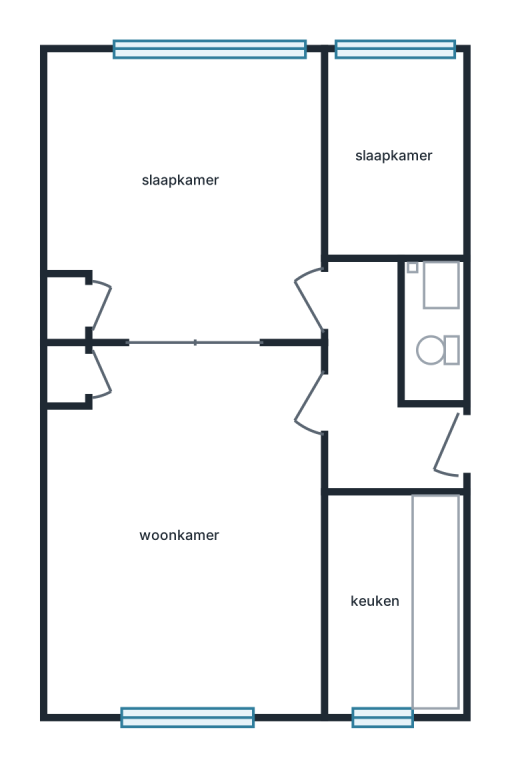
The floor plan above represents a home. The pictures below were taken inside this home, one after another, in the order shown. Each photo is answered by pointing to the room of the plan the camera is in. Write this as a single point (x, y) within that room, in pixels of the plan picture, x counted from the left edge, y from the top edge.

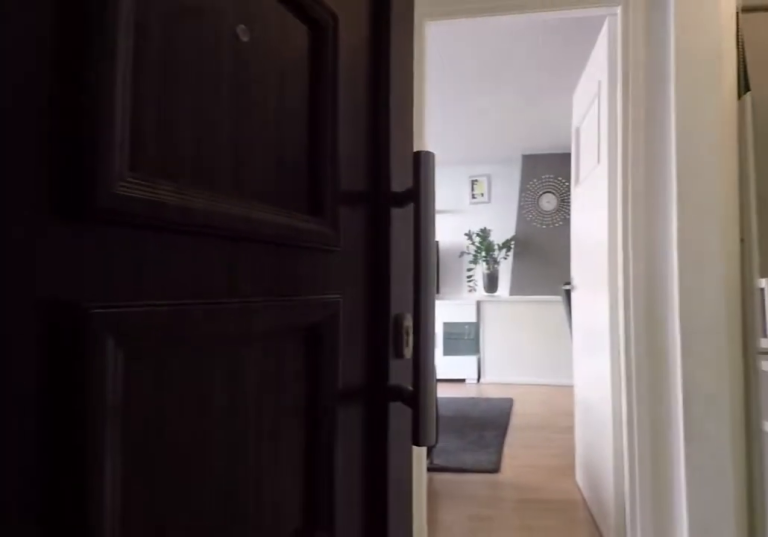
(379, 393)
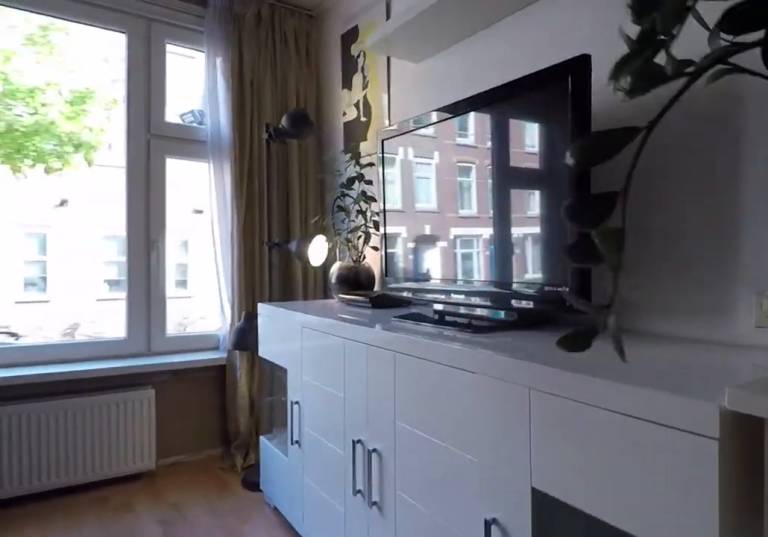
(190, 532)
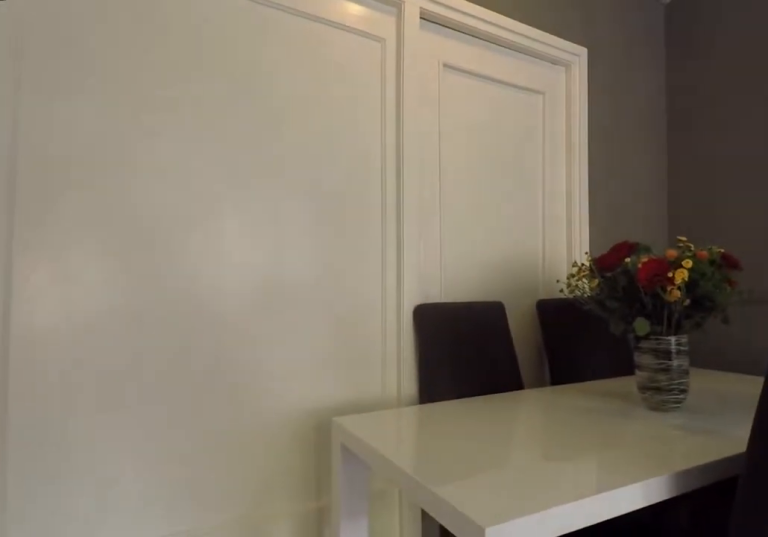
(190, 532)
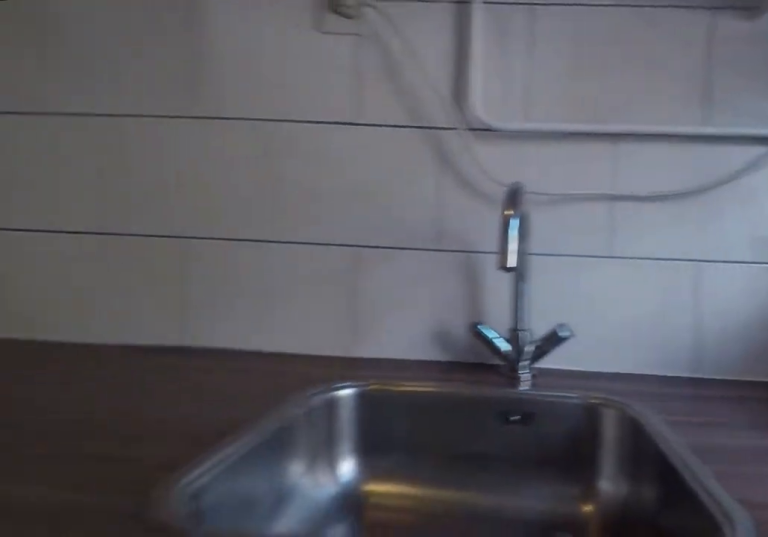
(392, 602)
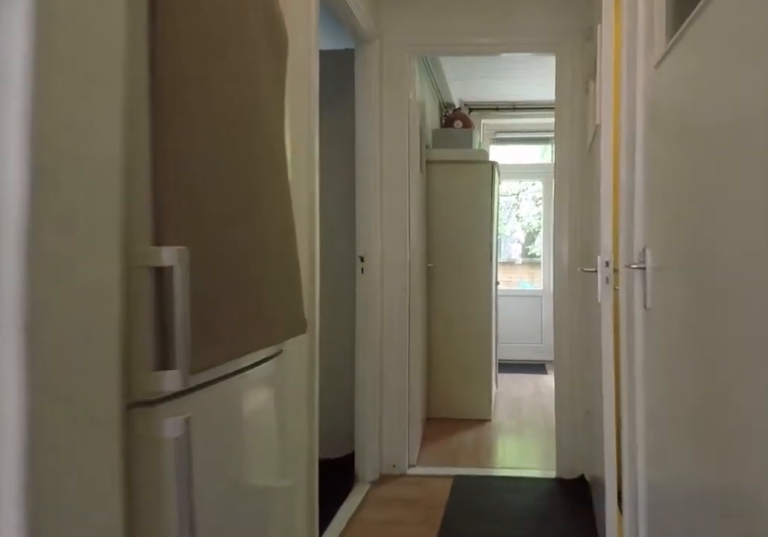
(379, 394)
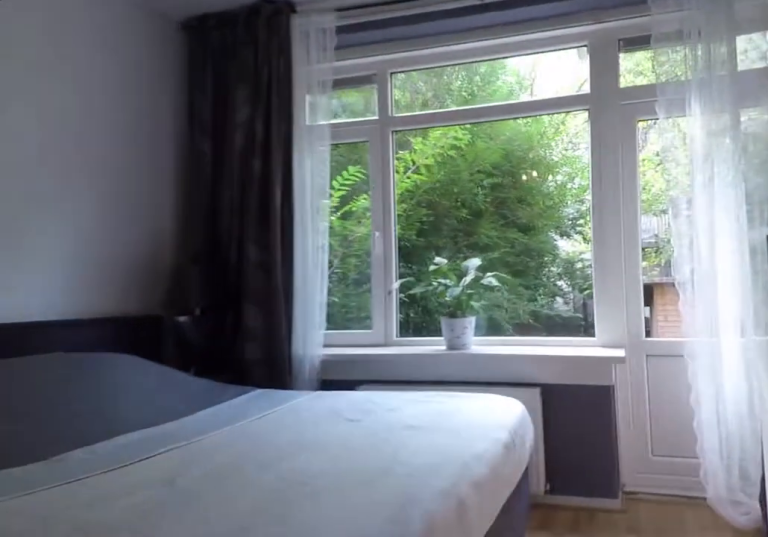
(191, 195)
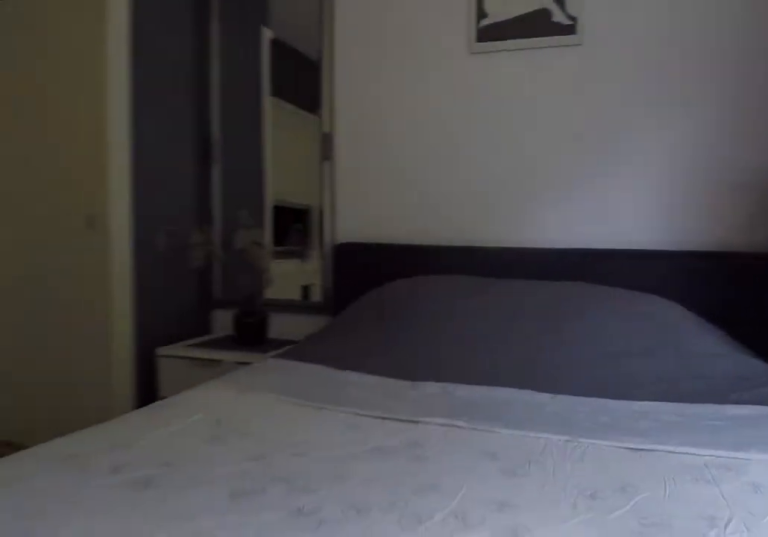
(191, 195)
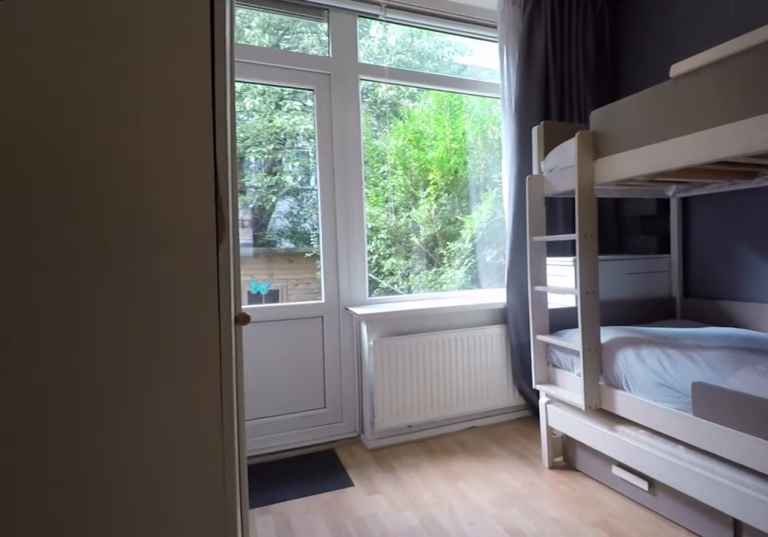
(392, 157)
